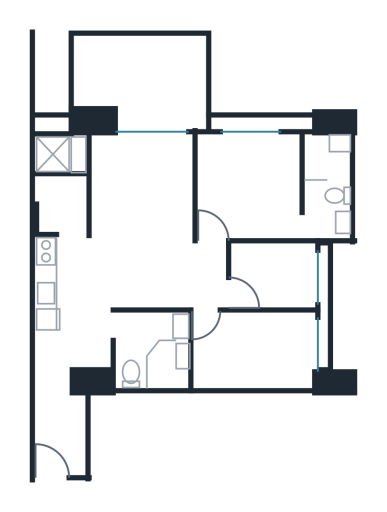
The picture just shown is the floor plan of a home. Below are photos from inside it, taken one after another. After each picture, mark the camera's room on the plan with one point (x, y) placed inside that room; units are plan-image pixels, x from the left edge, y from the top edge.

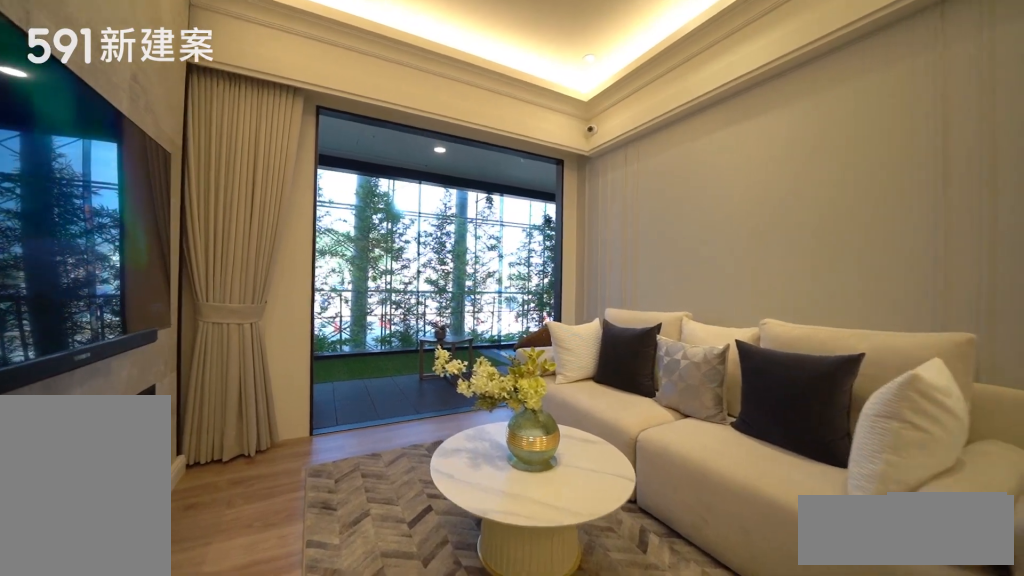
(142, 182)
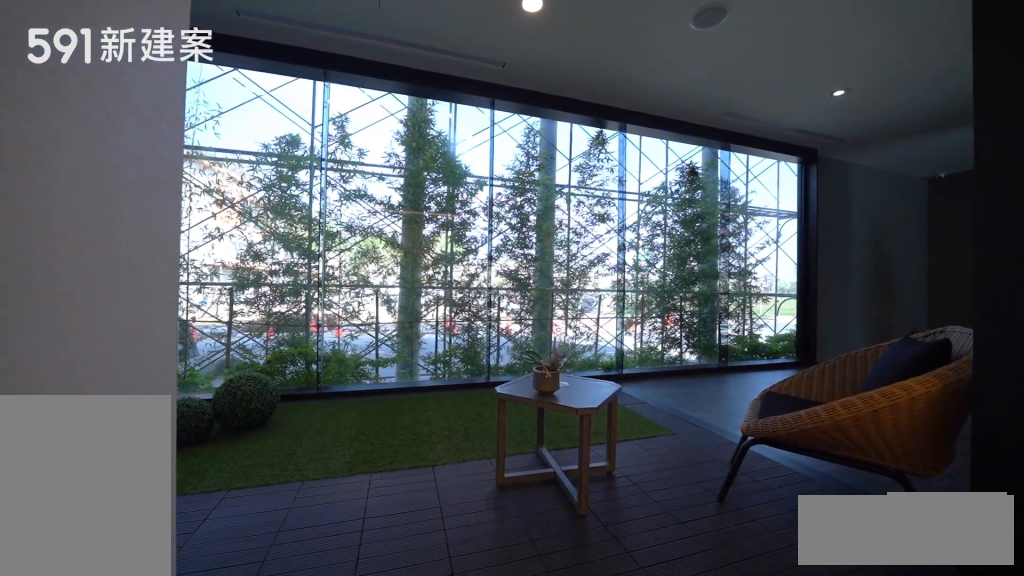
(138, 79)
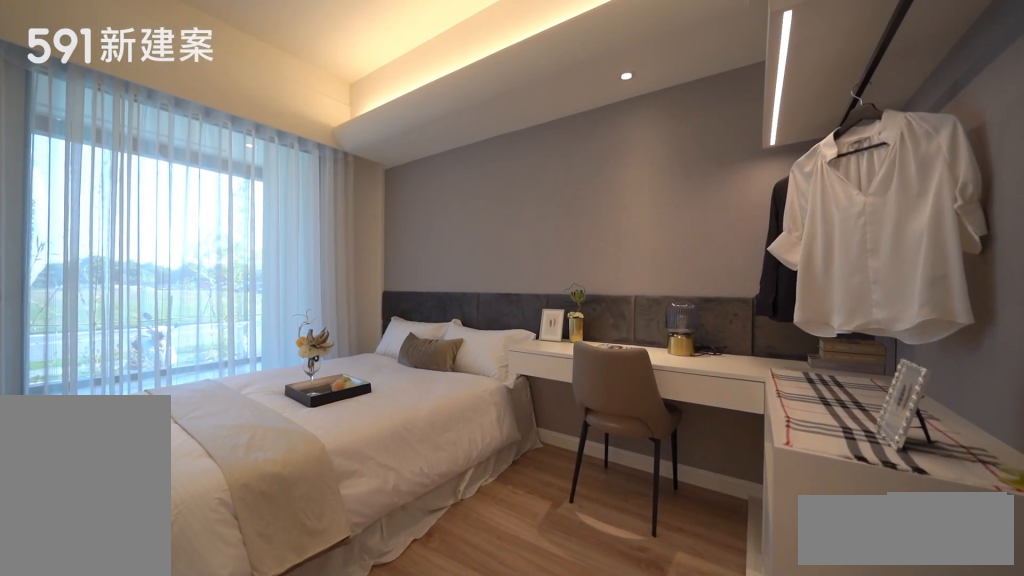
(256, 350)
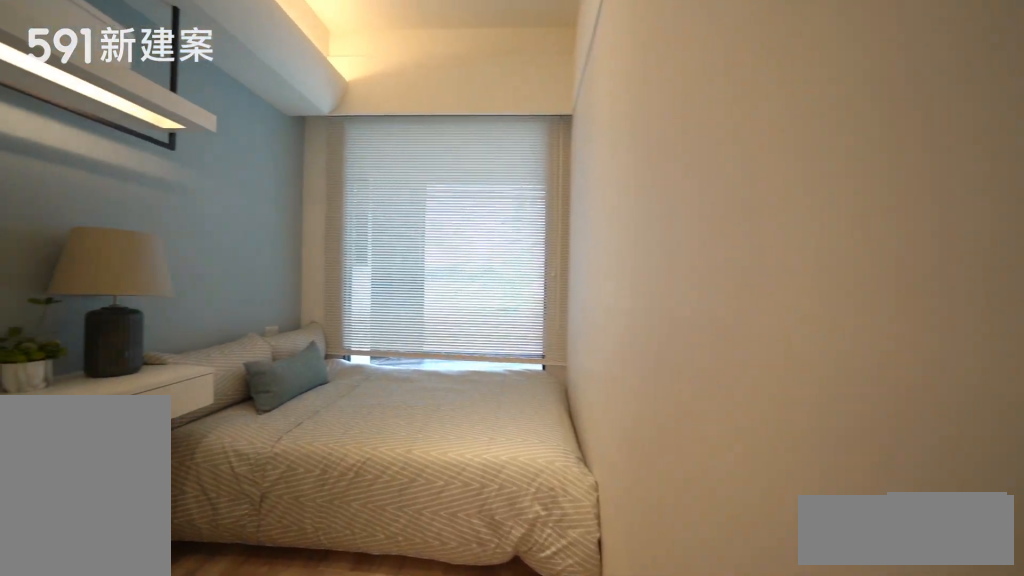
(270, 274)
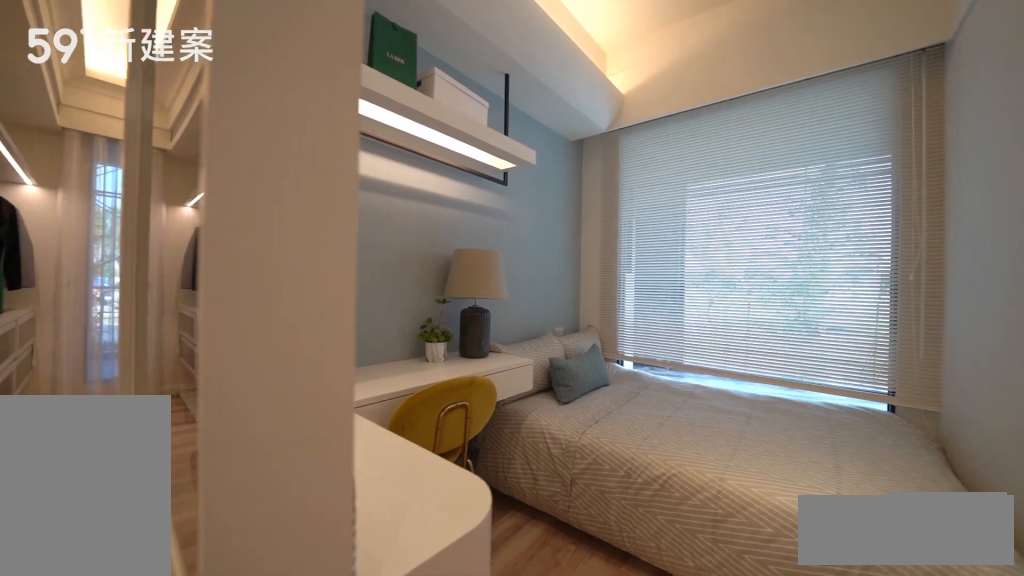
(270, 274)
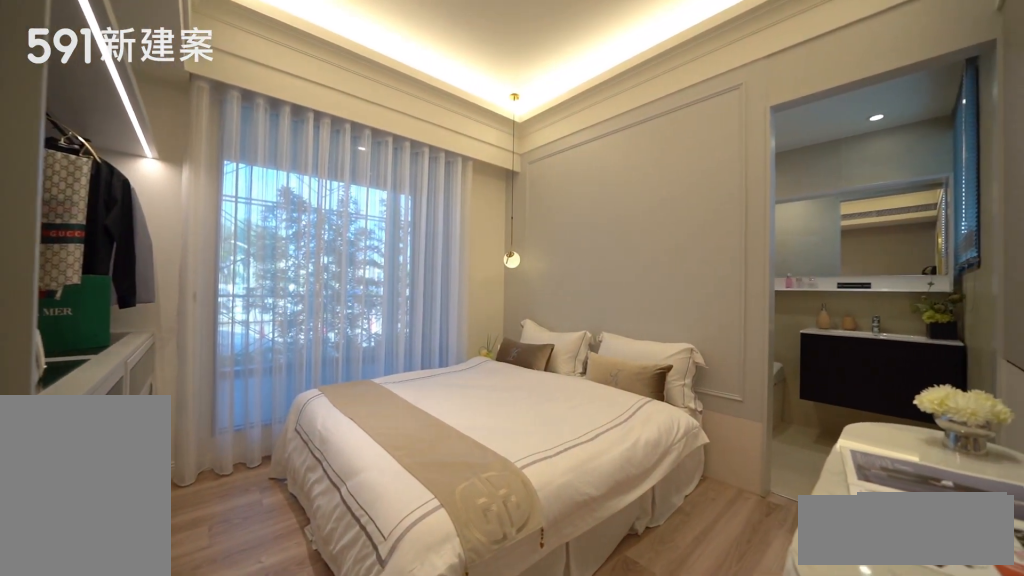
(250, 186)
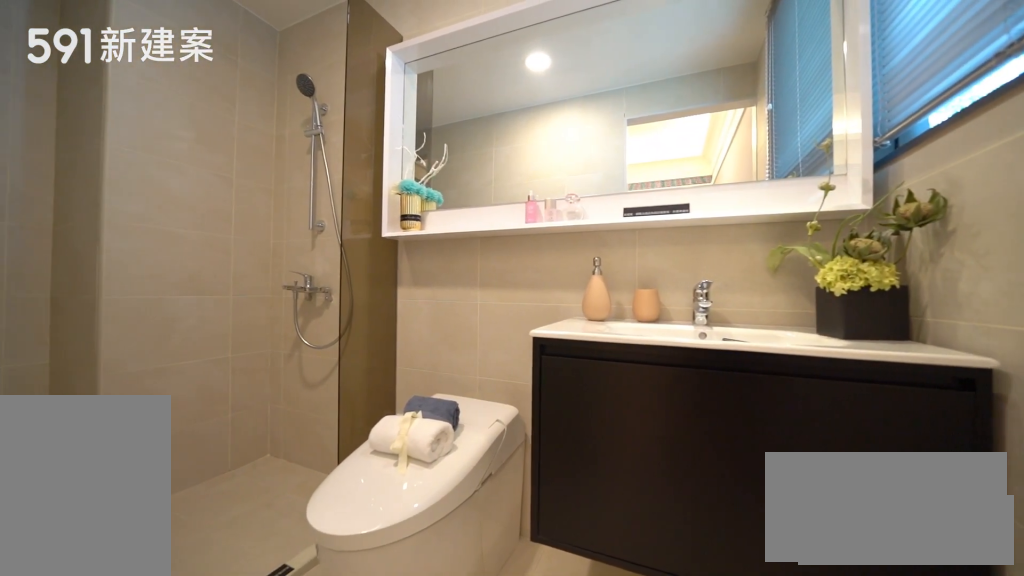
(325, 183)
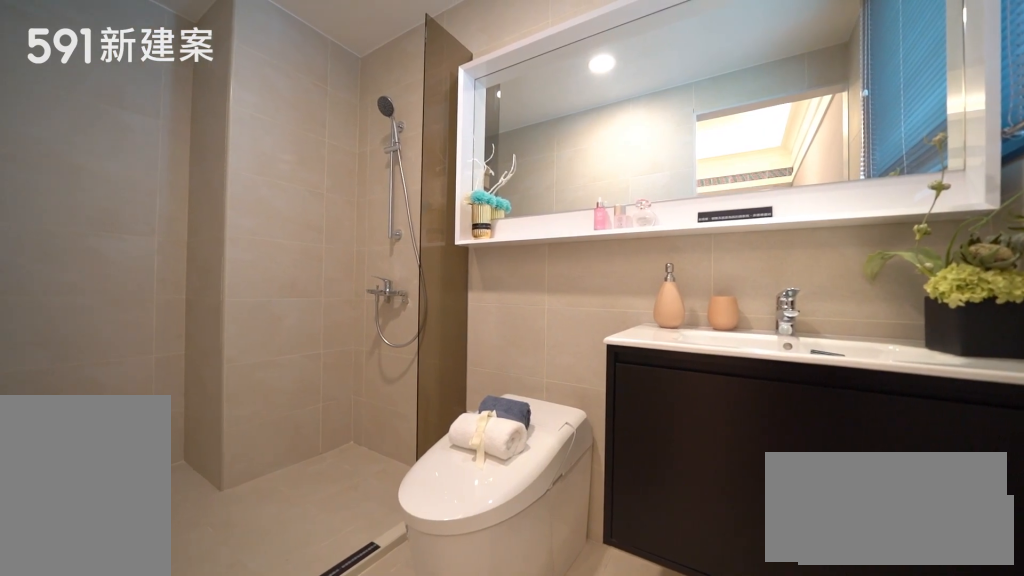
(325, 183)
